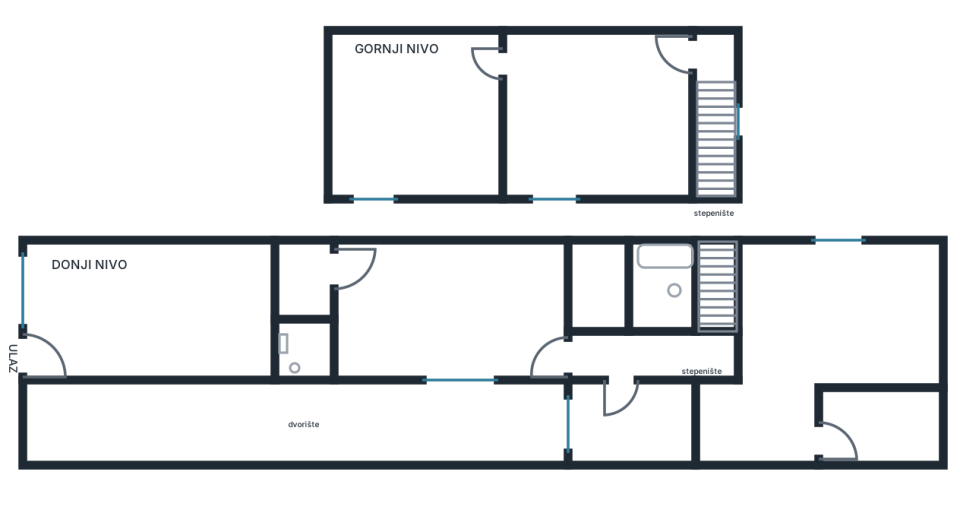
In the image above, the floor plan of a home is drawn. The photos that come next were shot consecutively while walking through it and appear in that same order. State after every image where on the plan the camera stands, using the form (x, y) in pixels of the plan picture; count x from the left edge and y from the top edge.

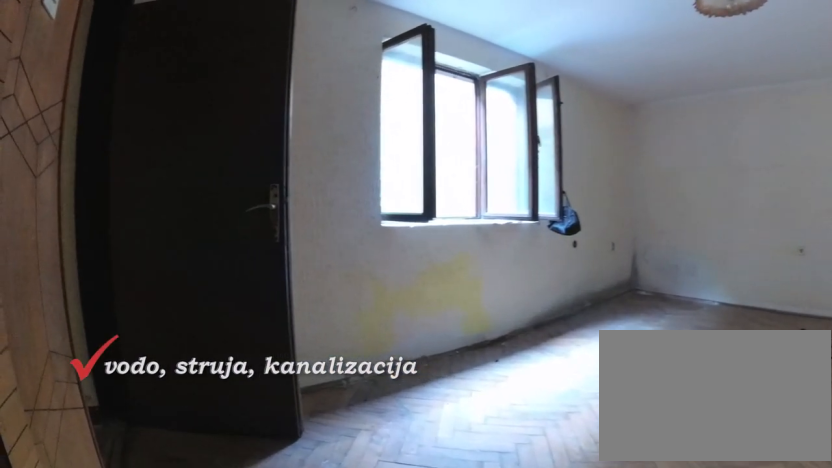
(555, 247)
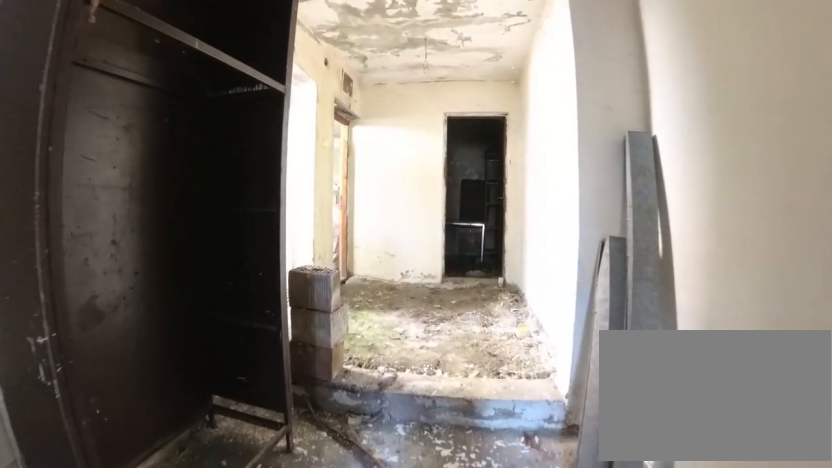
(657, 416)
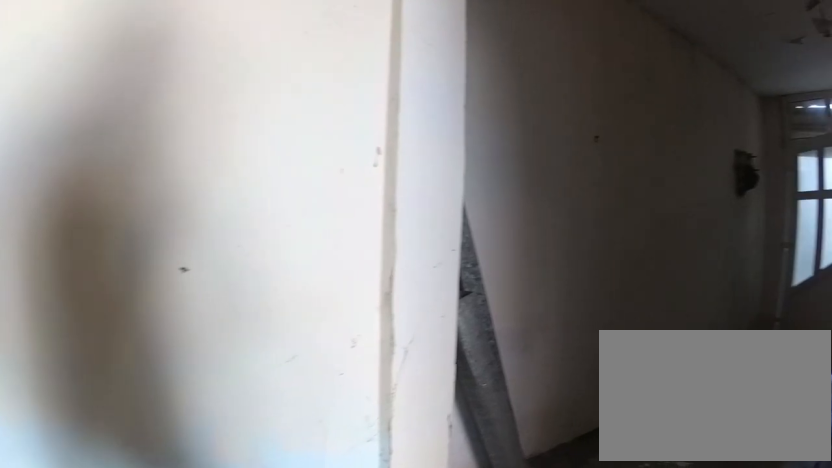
(802, 374)
